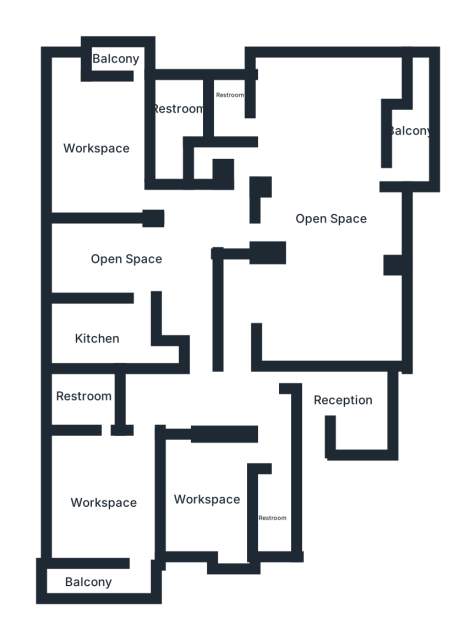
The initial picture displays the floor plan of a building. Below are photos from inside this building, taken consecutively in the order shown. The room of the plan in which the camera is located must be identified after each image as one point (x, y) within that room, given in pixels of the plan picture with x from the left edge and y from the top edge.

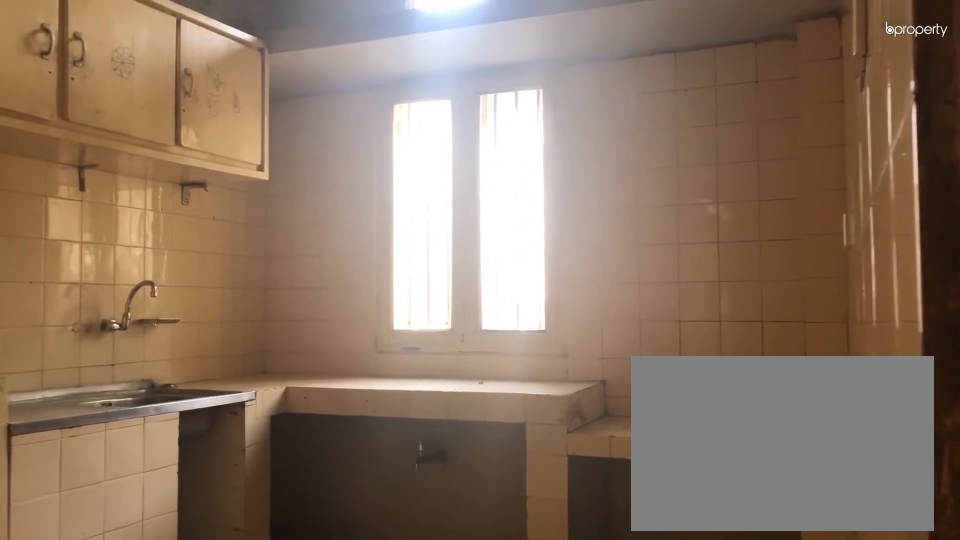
(96, 342)
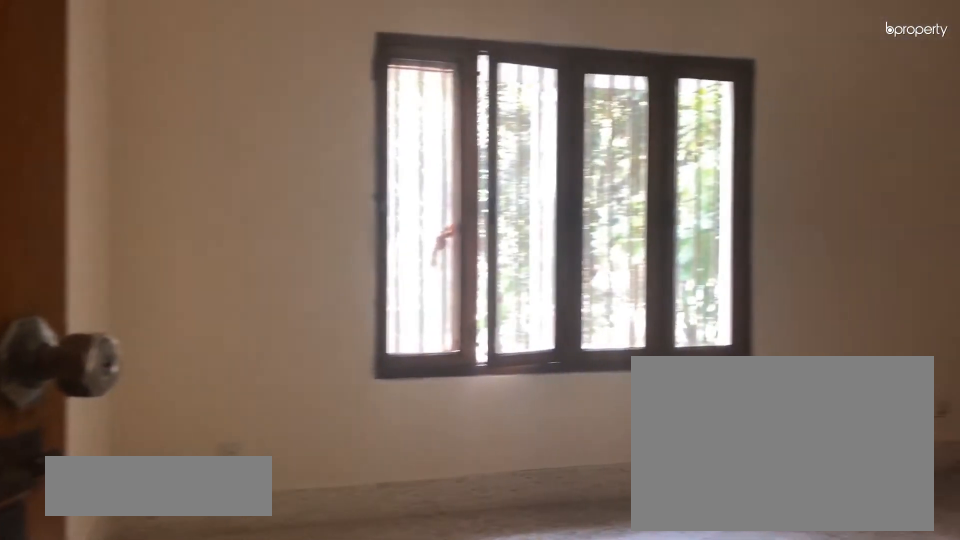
(97, 151)
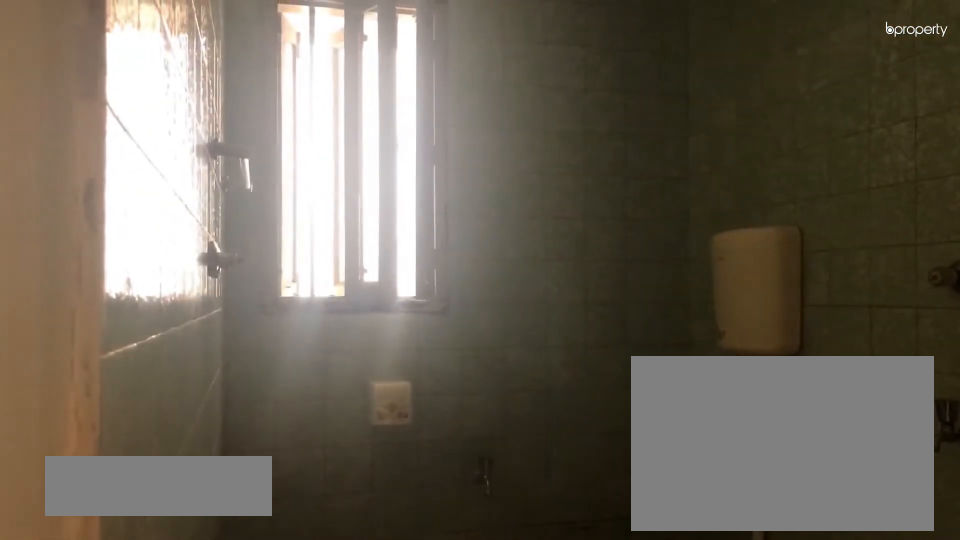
(180, 102)
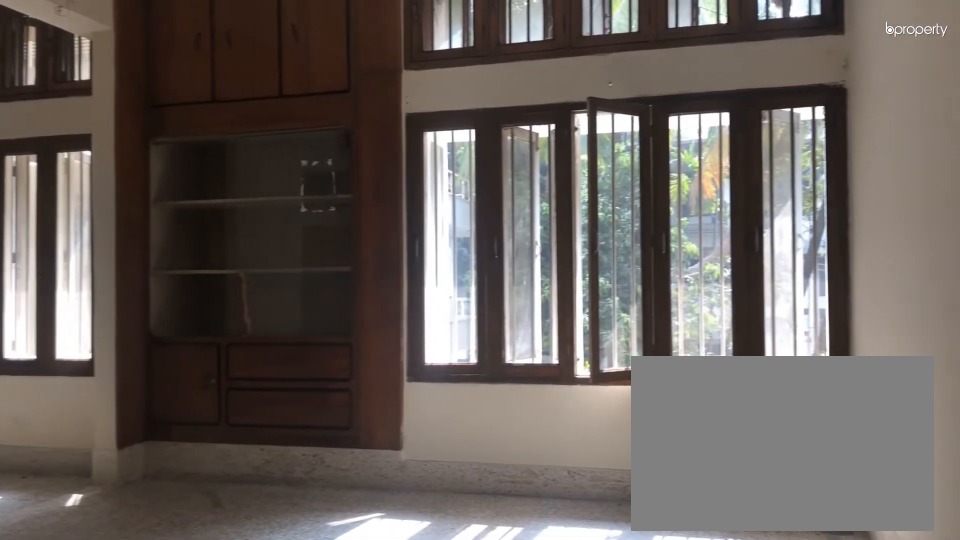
(322, 299)
